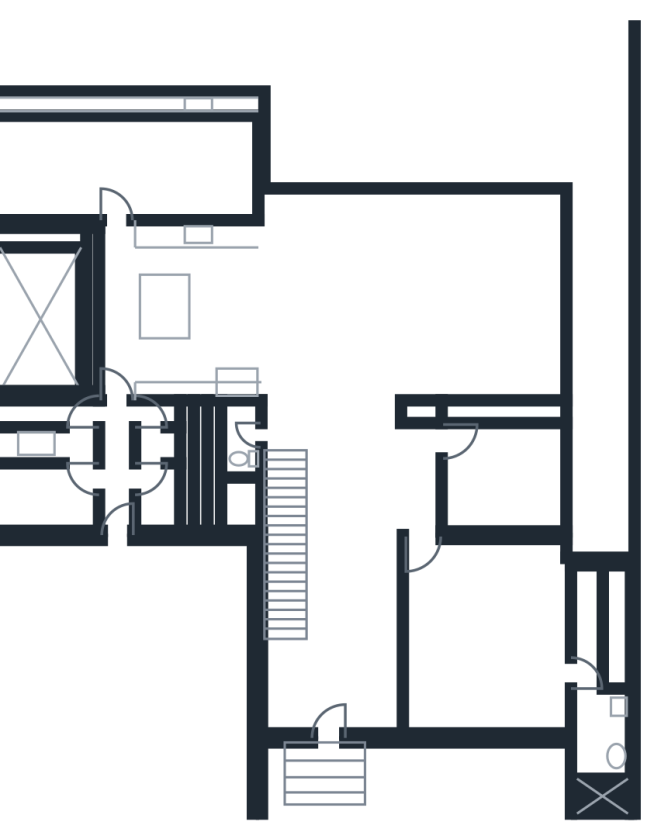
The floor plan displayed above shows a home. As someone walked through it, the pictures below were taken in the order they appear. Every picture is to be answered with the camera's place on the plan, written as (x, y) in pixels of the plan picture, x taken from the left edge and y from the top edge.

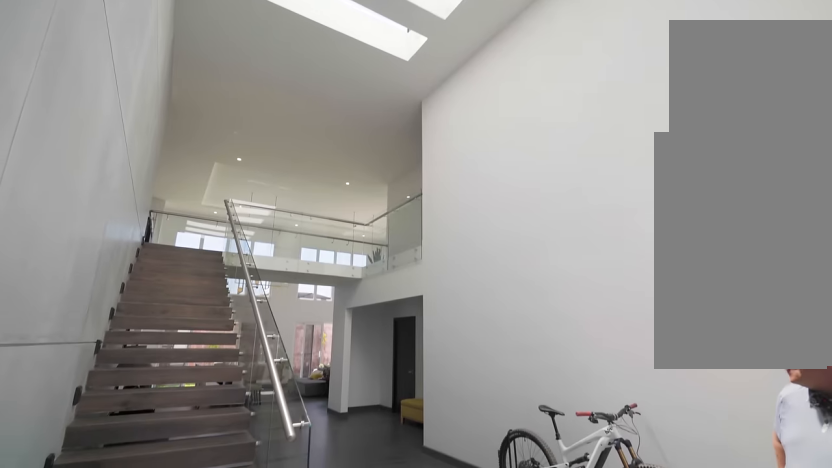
(333, 715)
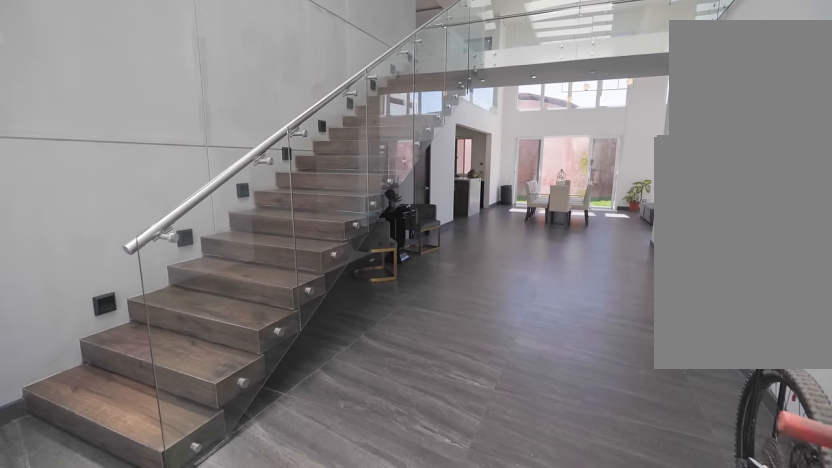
(362, 686)
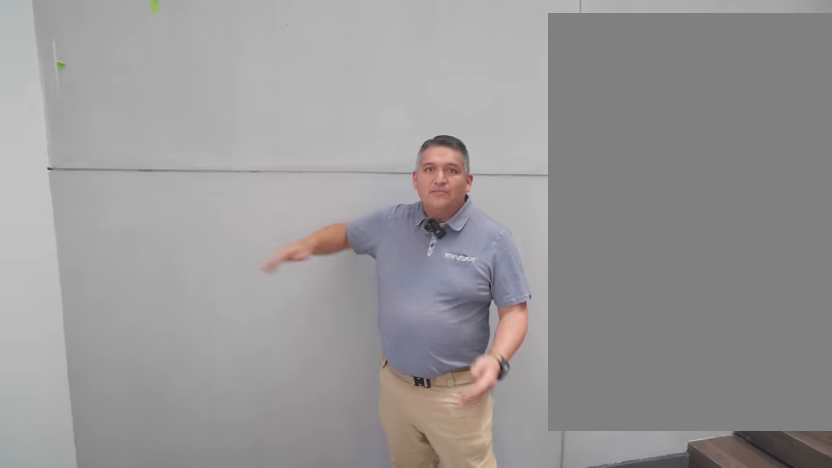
(323, 697)
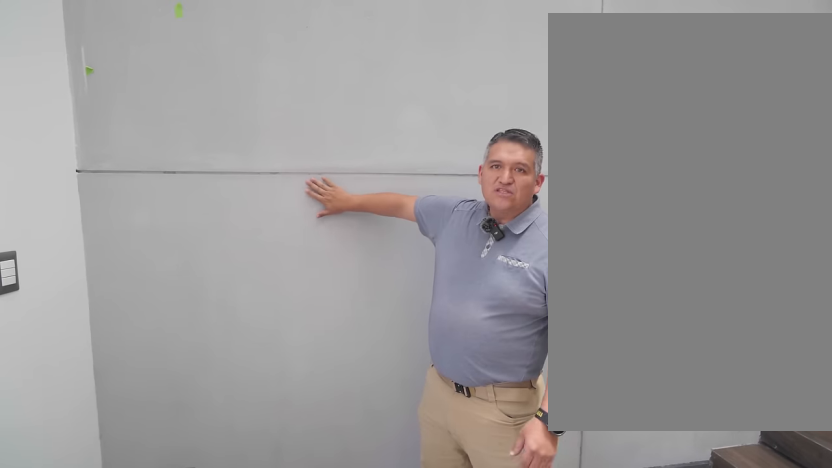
(323, 698)
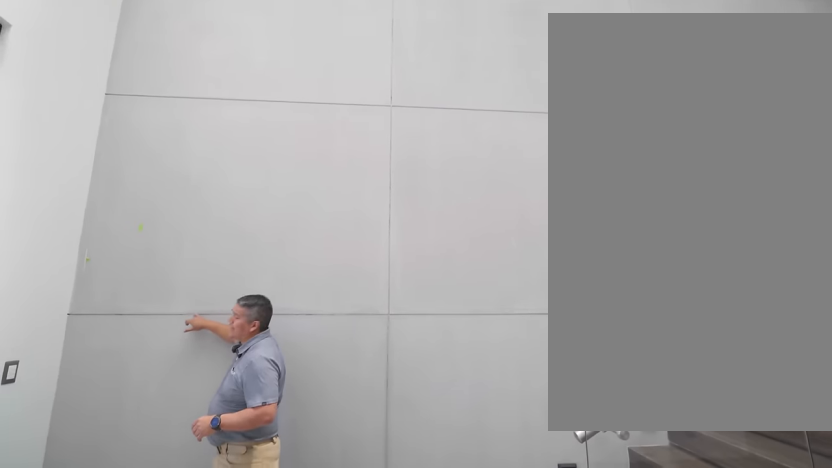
(305, 698)
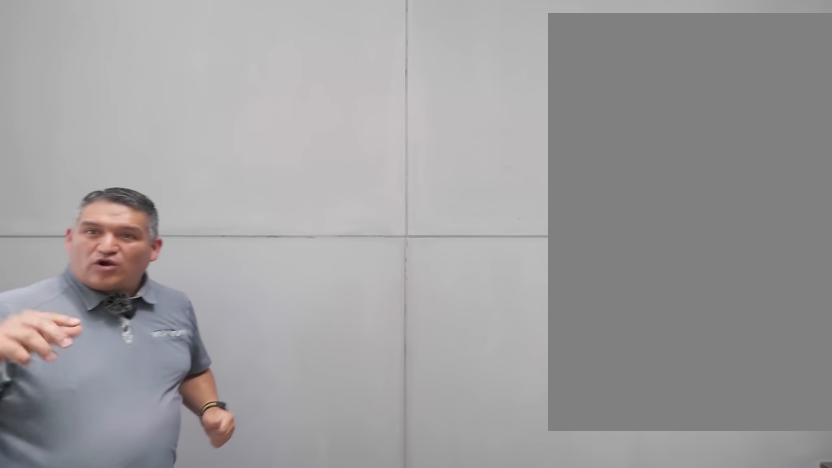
(305, 684)
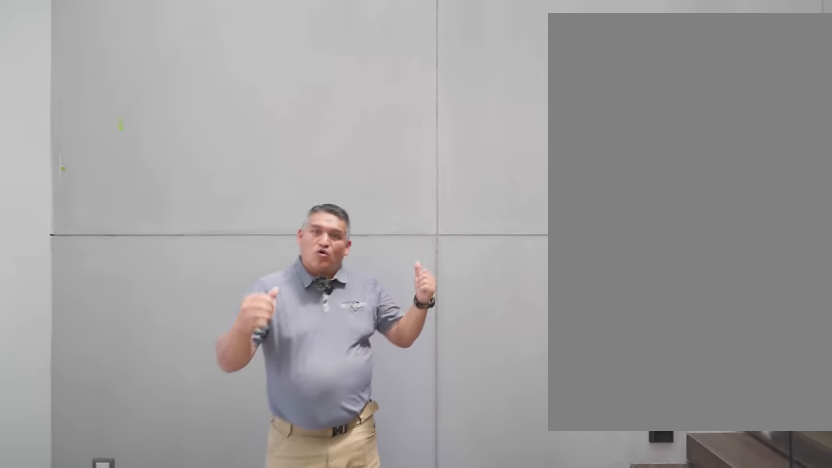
(304, 684)
